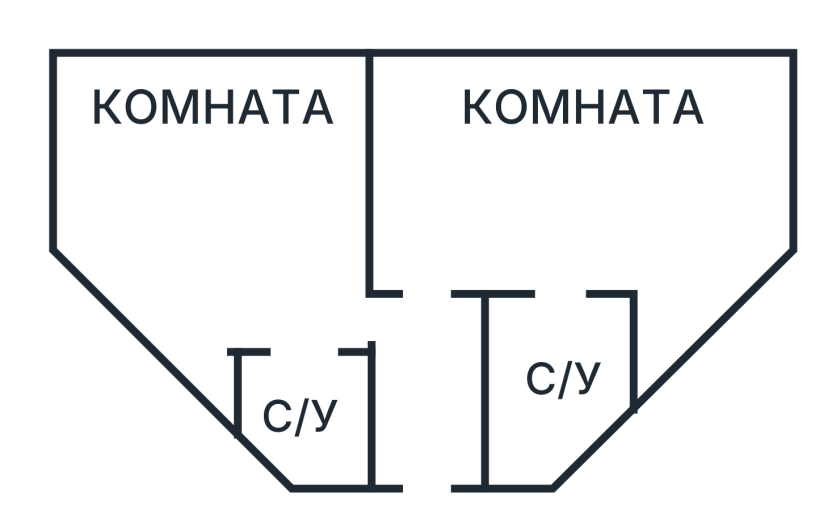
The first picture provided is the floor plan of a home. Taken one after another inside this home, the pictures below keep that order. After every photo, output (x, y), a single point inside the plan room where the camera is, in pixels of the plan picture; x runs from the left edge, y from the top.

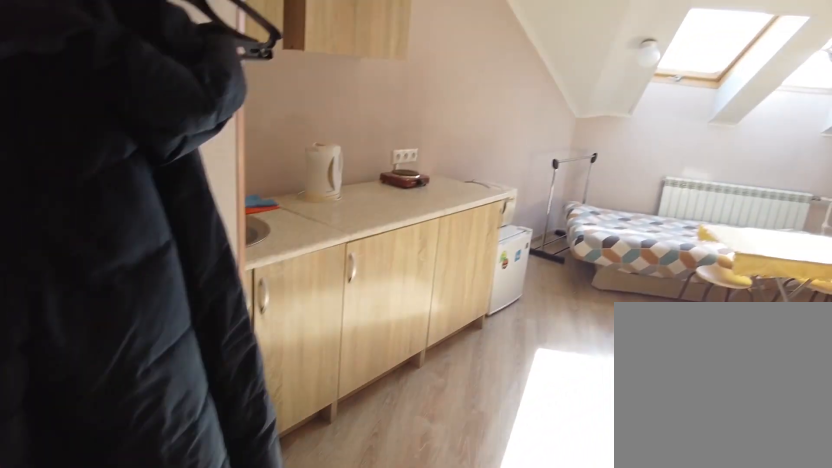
(280, 306)
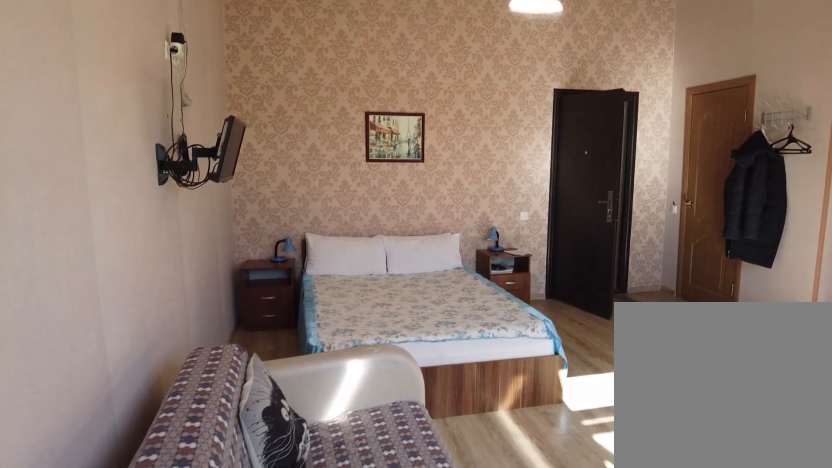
(308, 136)
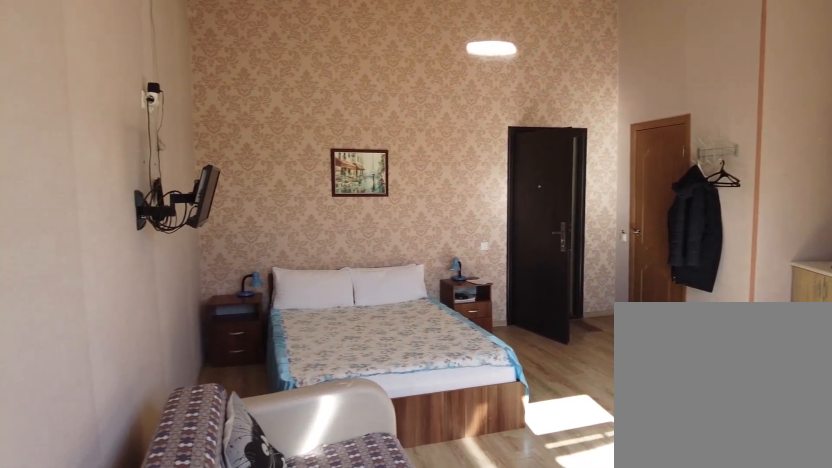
(308, 136)
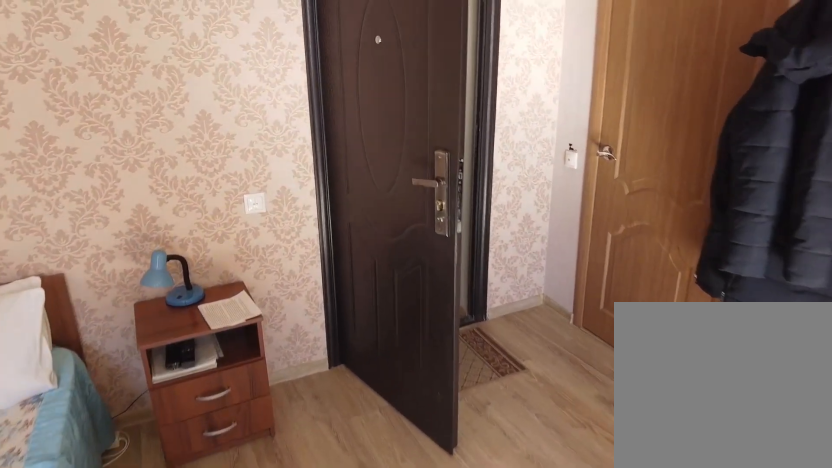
(329, 253)
